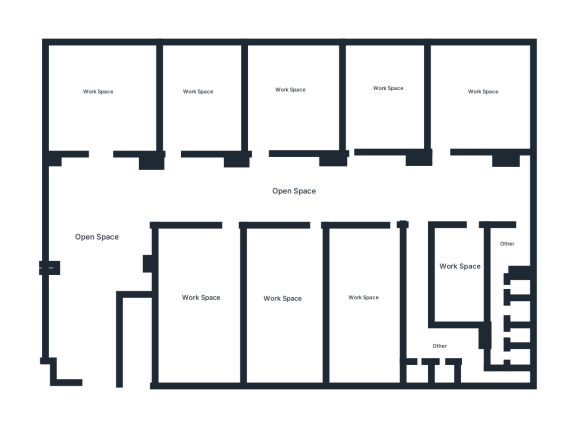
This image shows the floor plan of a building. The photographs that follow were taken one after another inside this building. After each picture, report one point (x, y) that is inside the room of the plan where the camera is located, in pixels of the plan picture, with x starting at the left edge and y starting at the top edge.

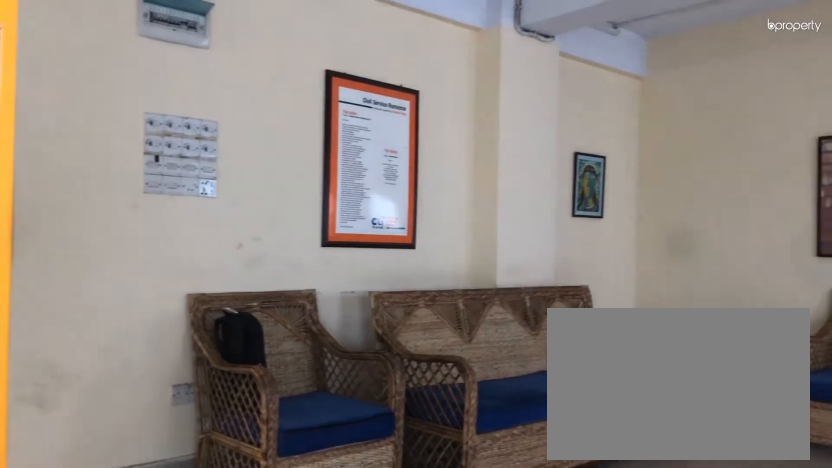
(99, 205)
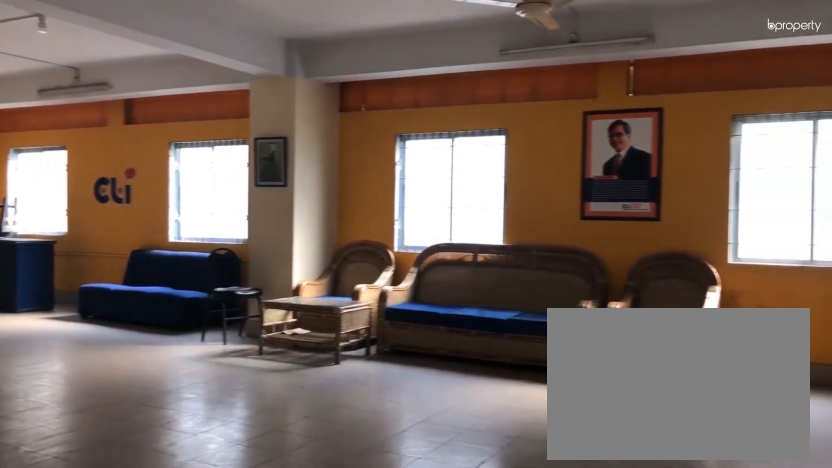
(100, 205)
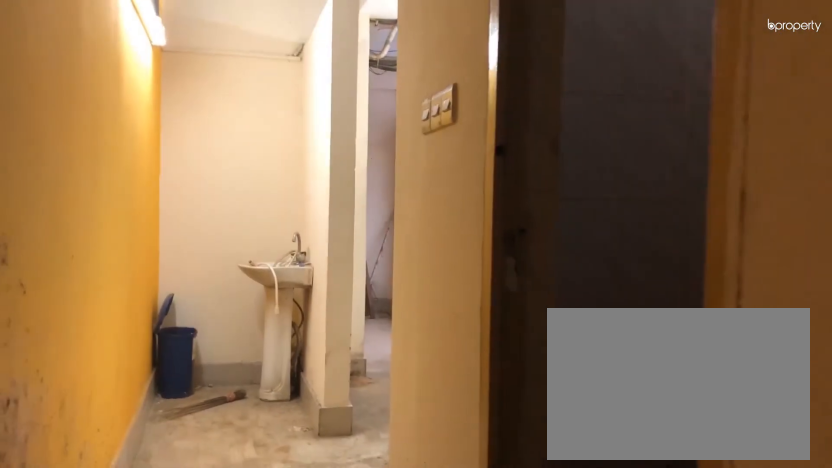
(498, 319)
